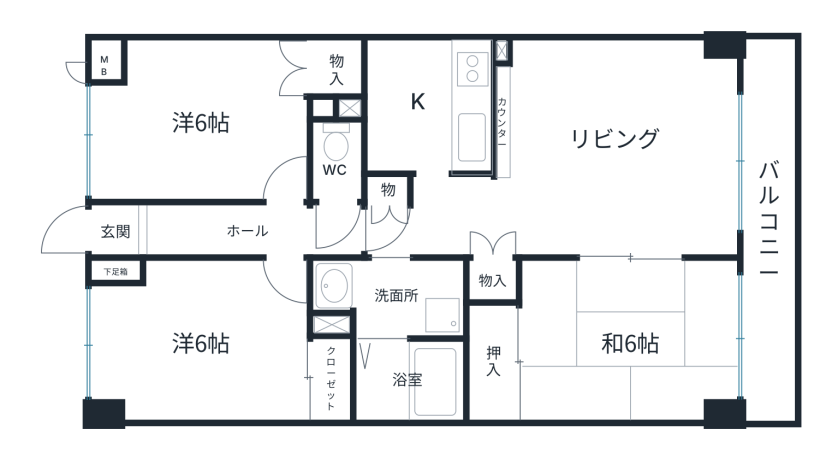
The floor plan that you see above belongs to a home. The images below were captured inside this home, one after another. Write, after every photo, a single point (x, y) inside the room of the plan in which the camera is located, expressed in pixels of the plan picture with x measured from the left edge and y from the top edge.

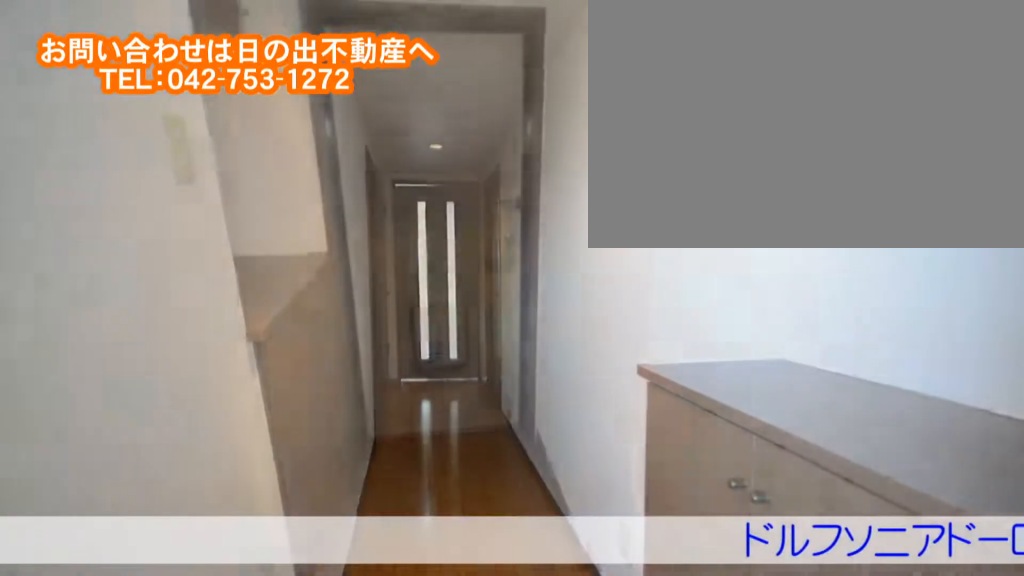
(157, 230)
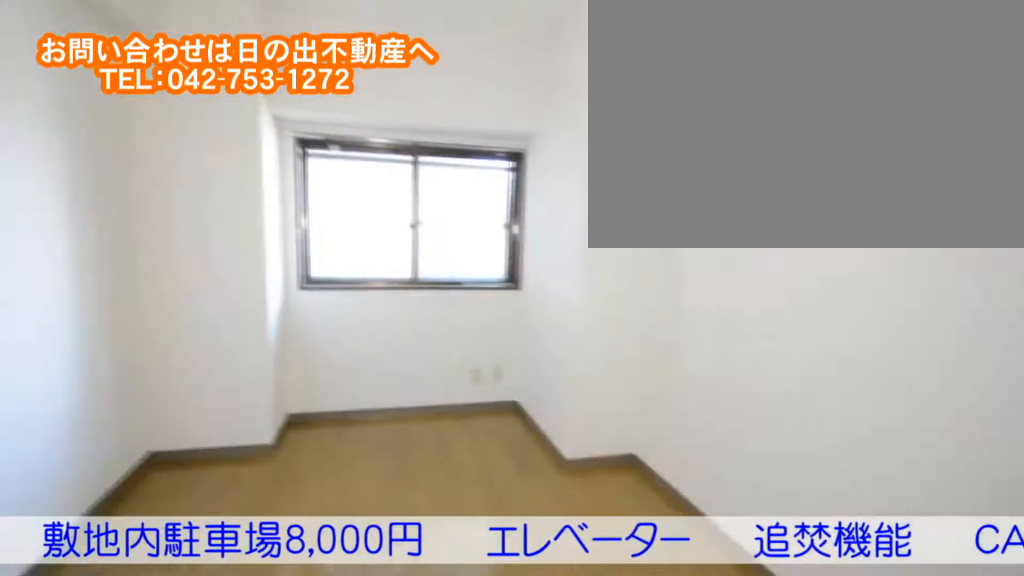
(154, 363)
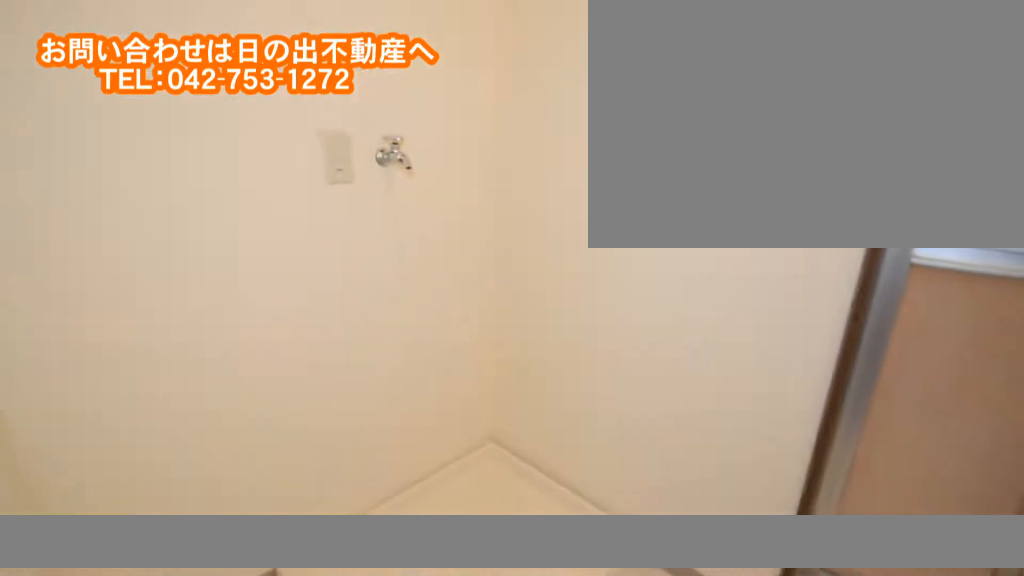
(419, 291)
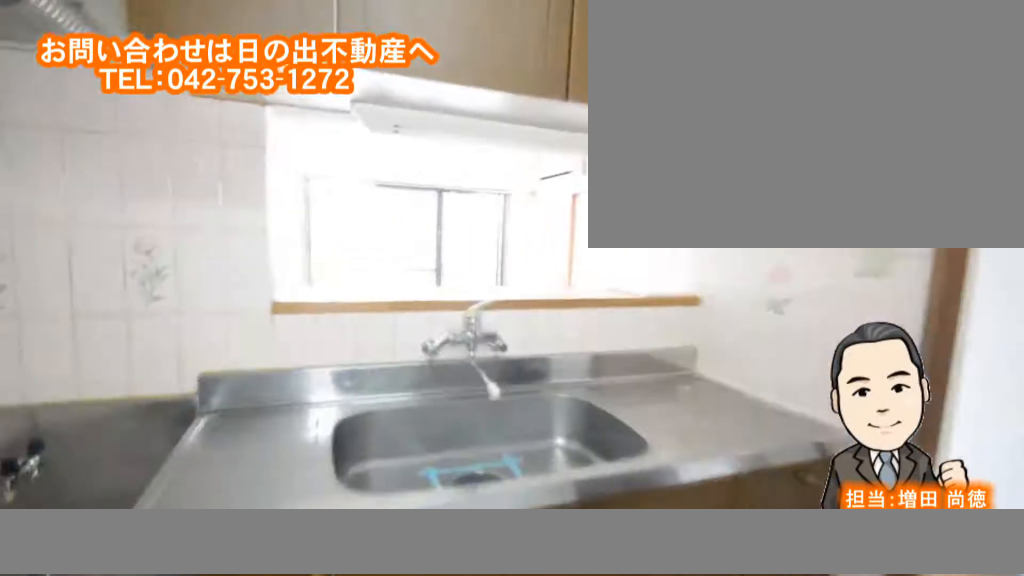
(413, 108)
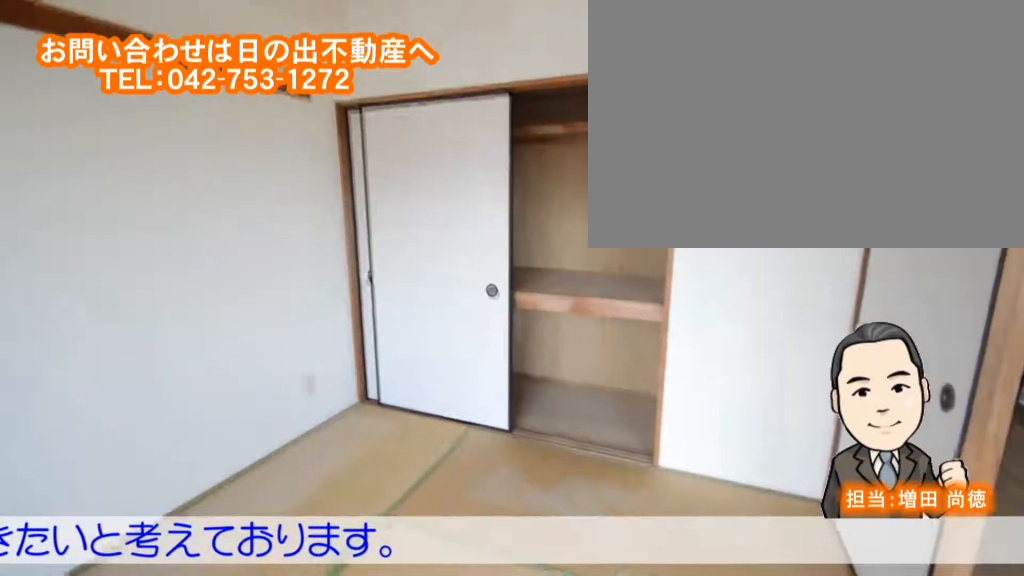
(574, 331)
